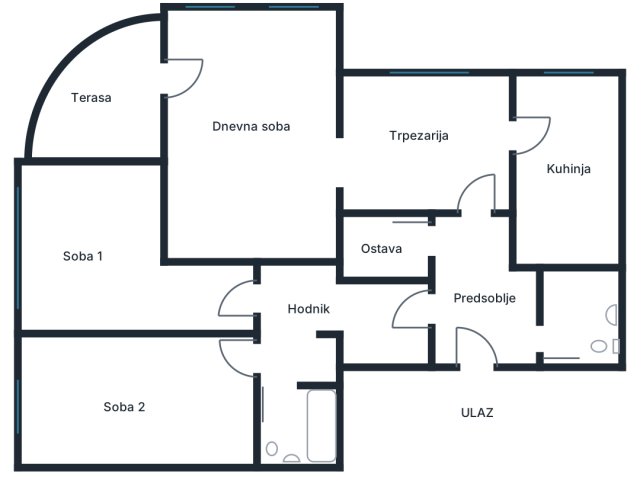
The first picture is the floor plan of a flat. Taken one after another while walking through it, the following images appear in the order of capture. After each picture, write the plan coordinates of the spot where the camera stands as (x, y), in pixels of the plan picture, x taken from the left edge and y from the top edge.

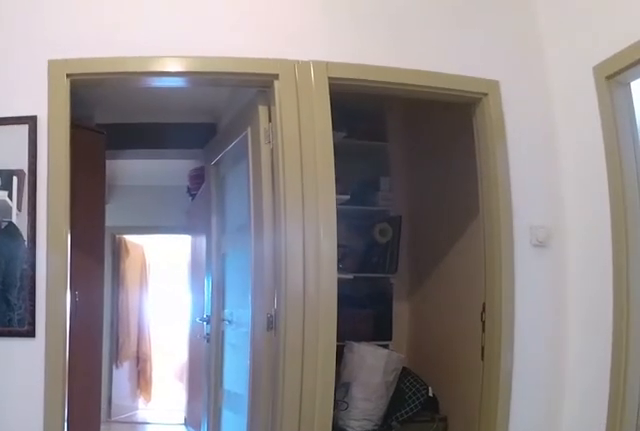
(533, 311)
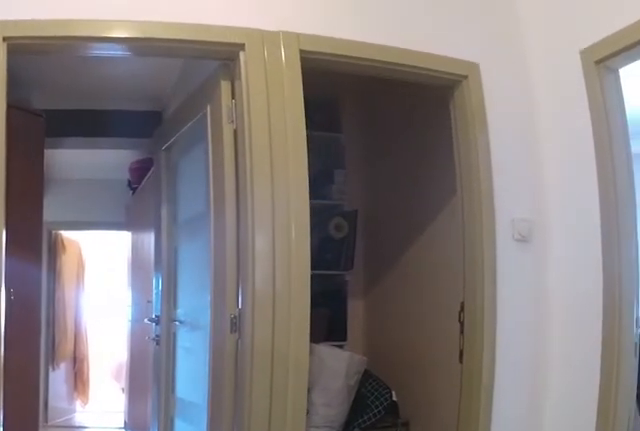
(515, 310)
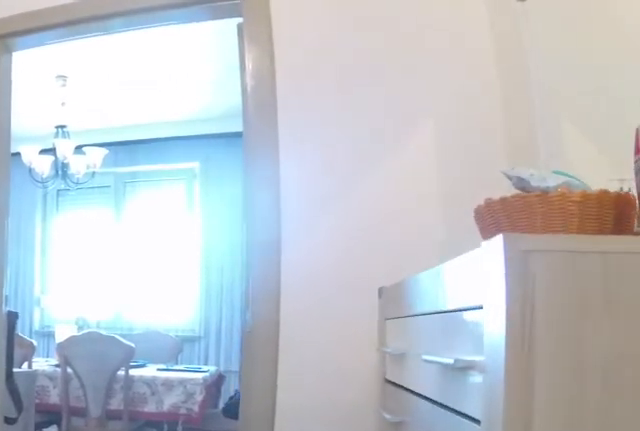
(483, 318)
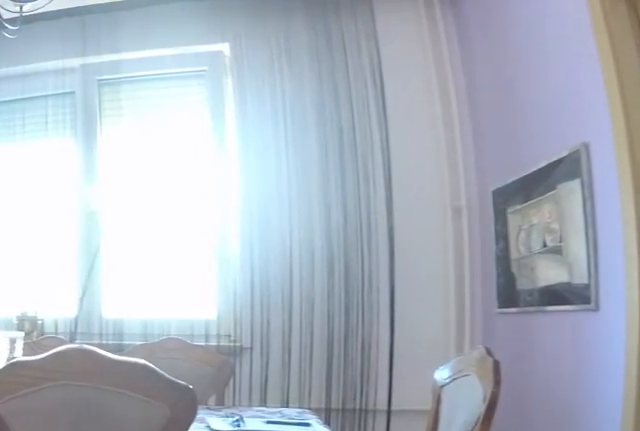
(485, 216)
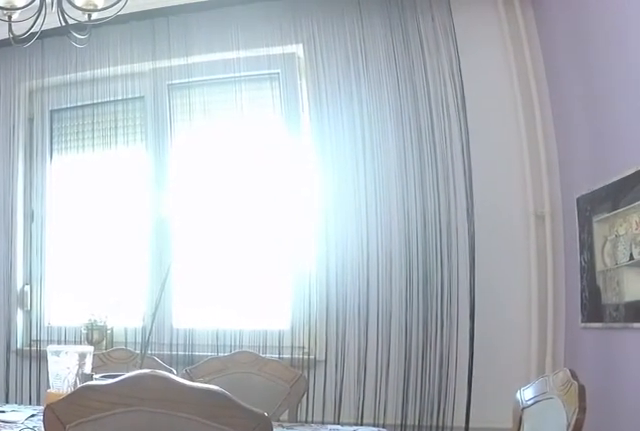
(485, 213)
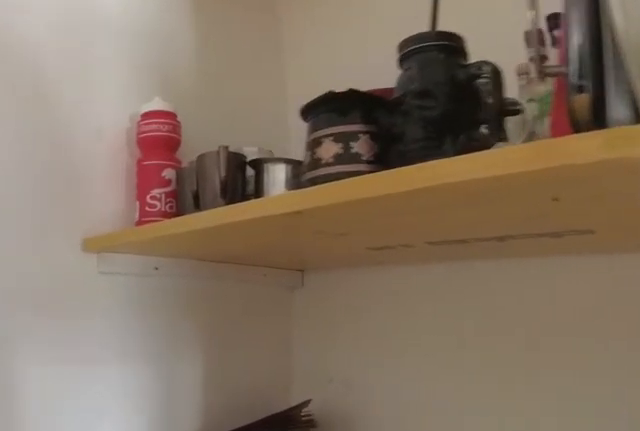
(563, 203)
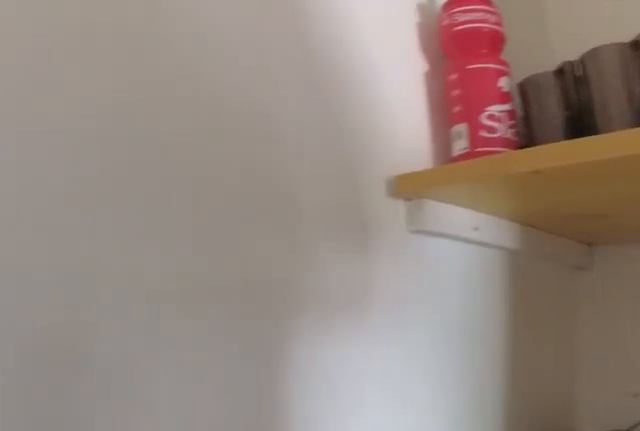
(563, 236)
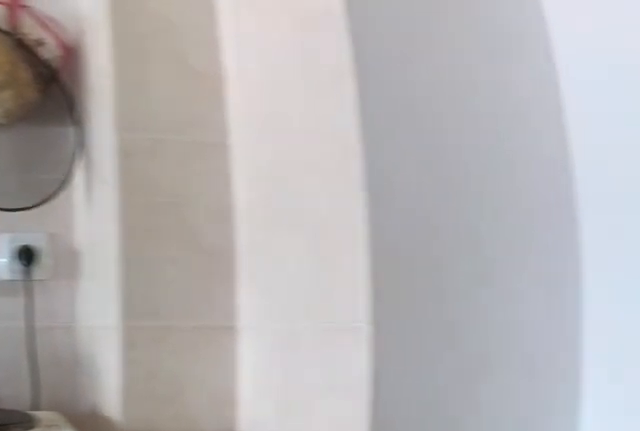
(547, 247)
